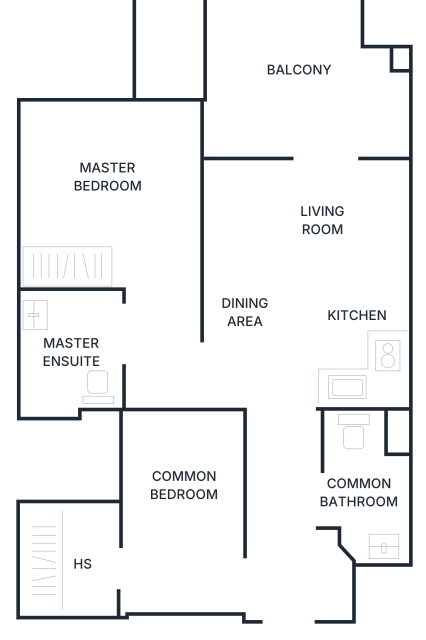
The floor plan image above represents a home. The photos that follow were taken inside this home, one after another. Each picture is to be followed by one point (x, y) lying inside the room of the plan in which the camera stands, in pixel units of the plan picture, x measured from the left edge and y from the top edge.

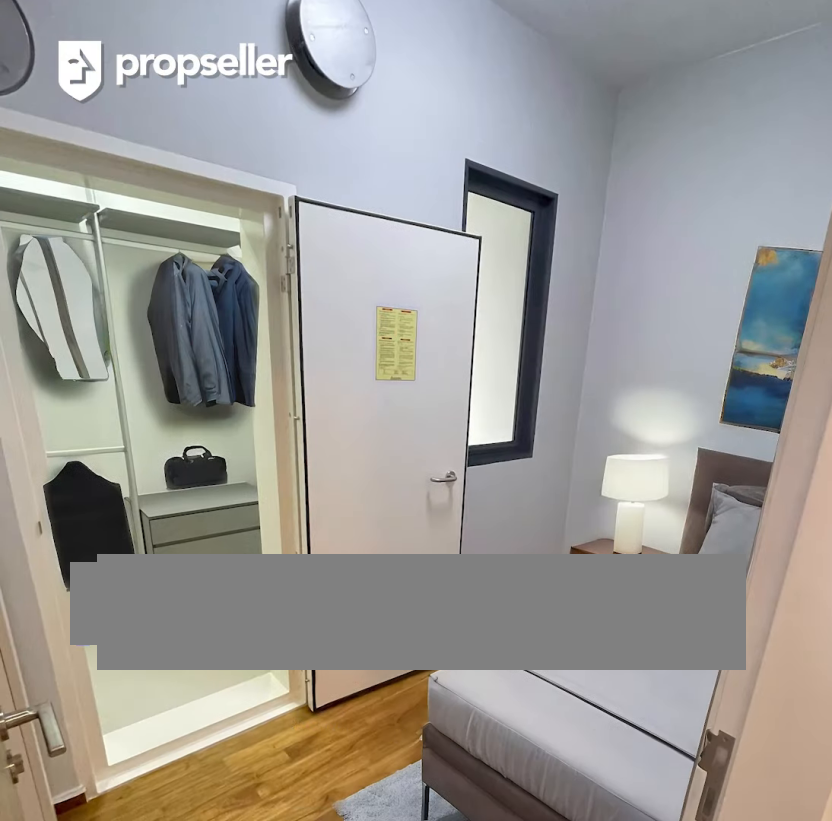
(182, 522)
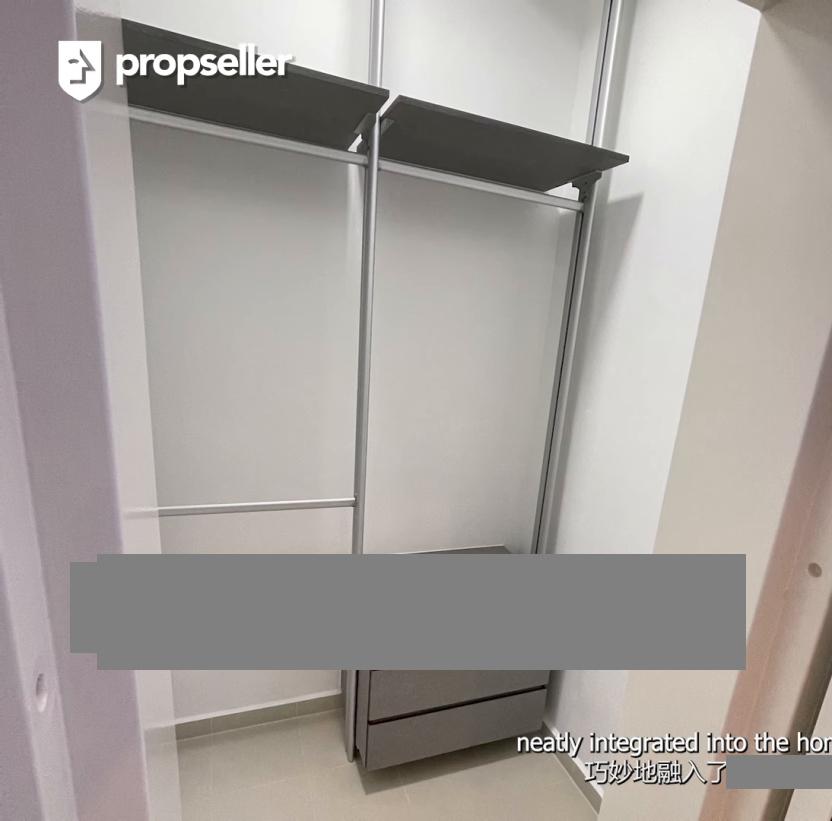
(182, 522)
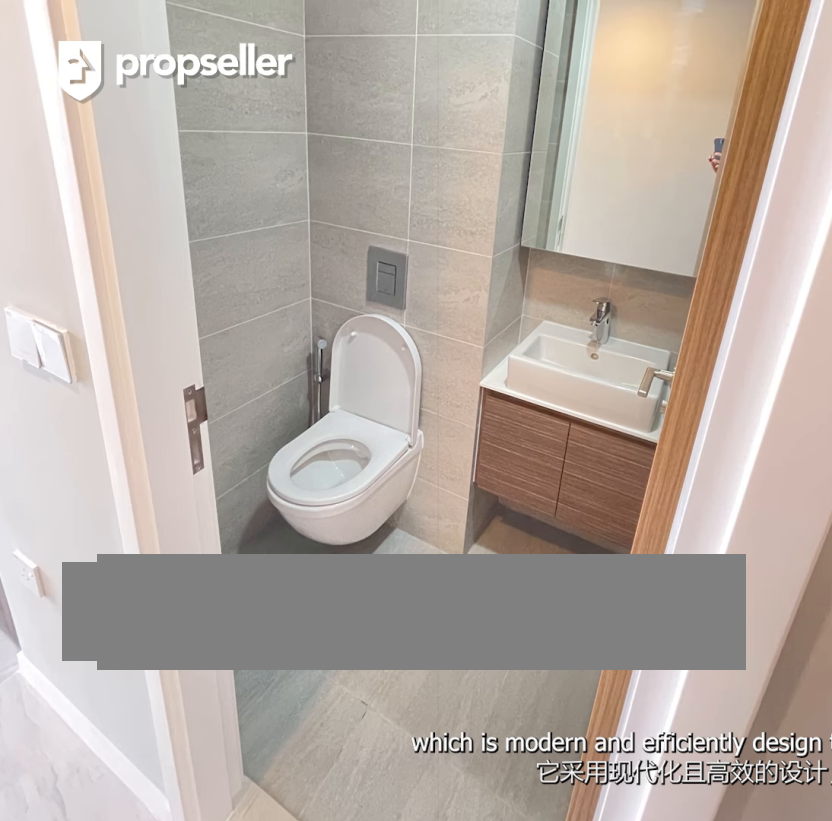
(364, 488)
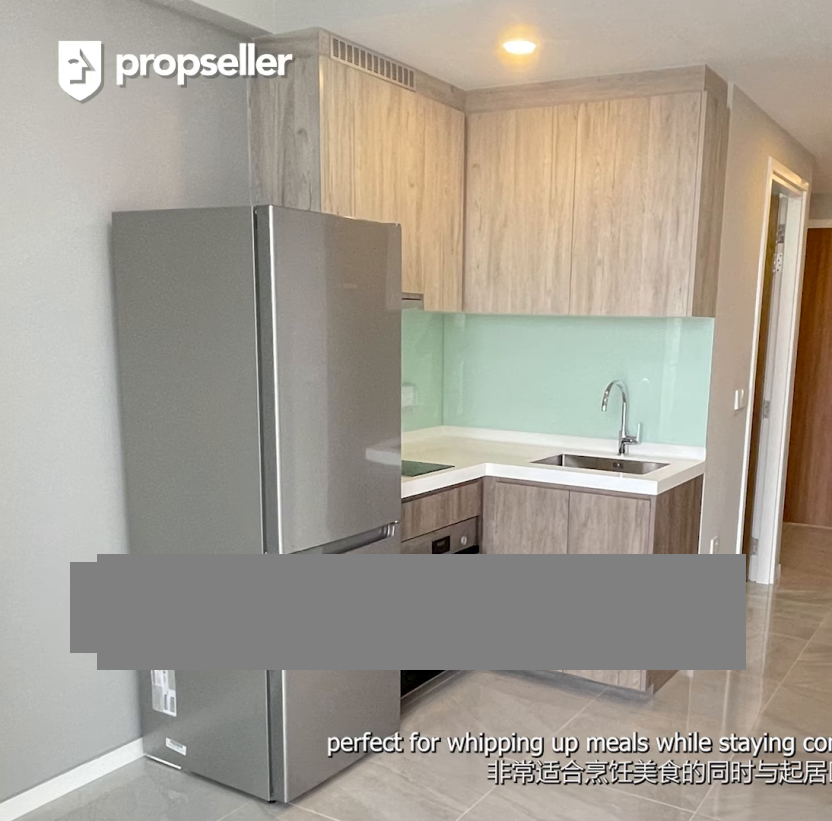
(362, 347)
